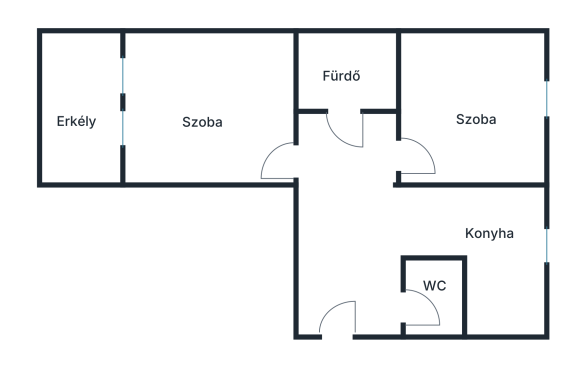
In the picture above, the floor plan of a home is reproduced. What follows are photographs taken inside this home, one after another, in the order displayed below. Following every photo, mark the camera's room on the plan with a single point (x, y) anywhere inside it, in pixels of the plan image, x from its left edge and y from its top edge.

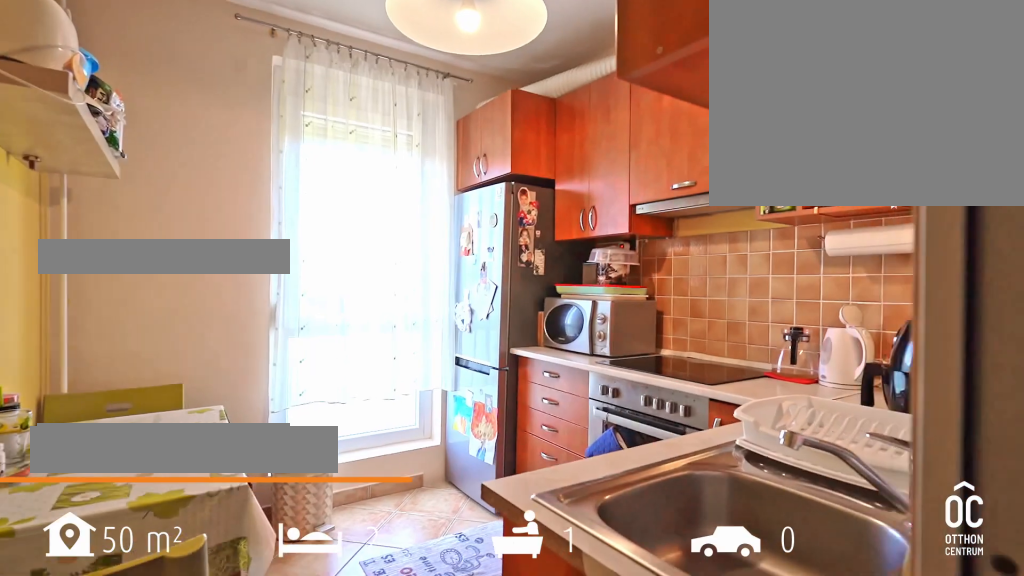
(484, 253)
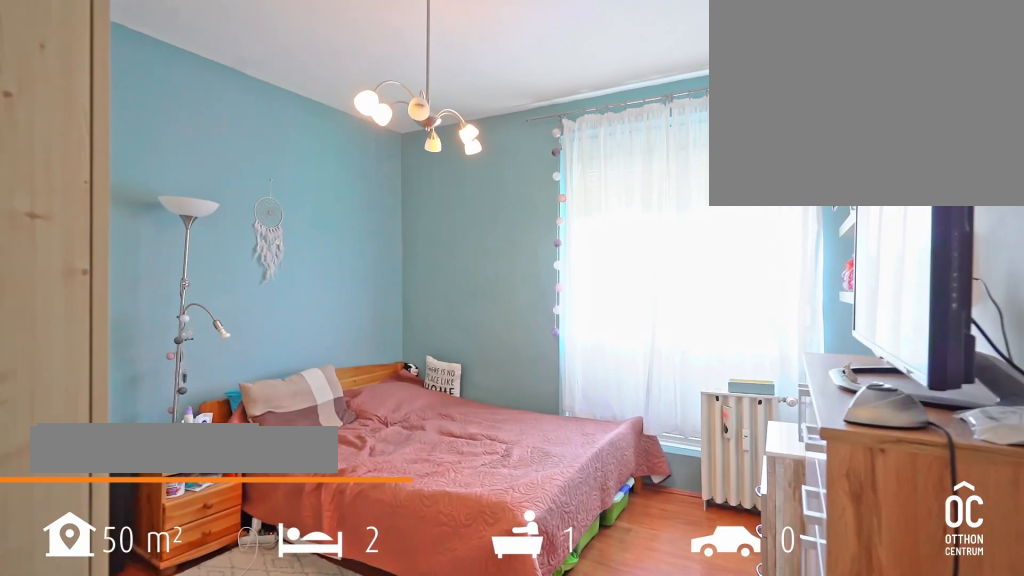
(478, 111)
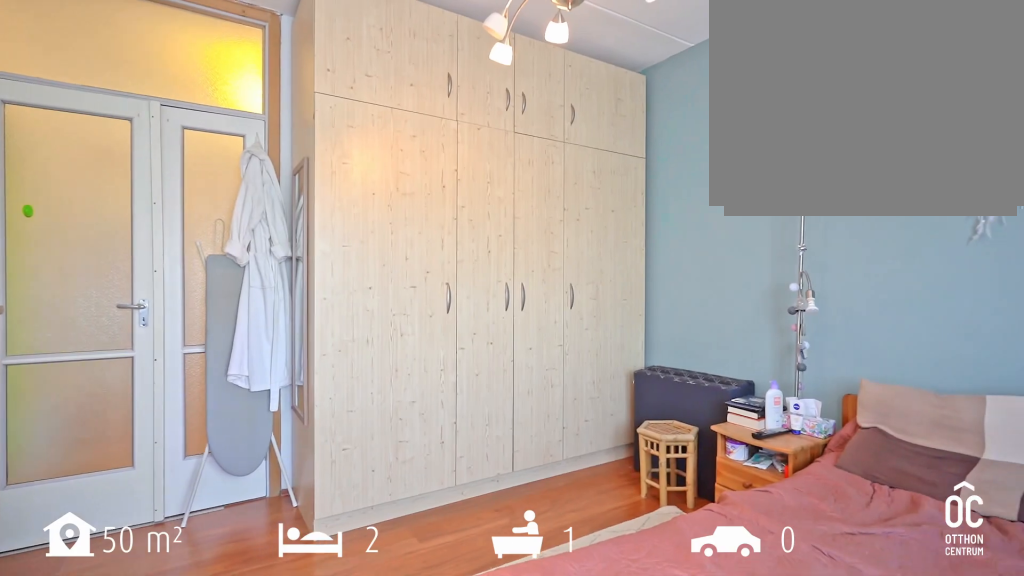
(478, 111)
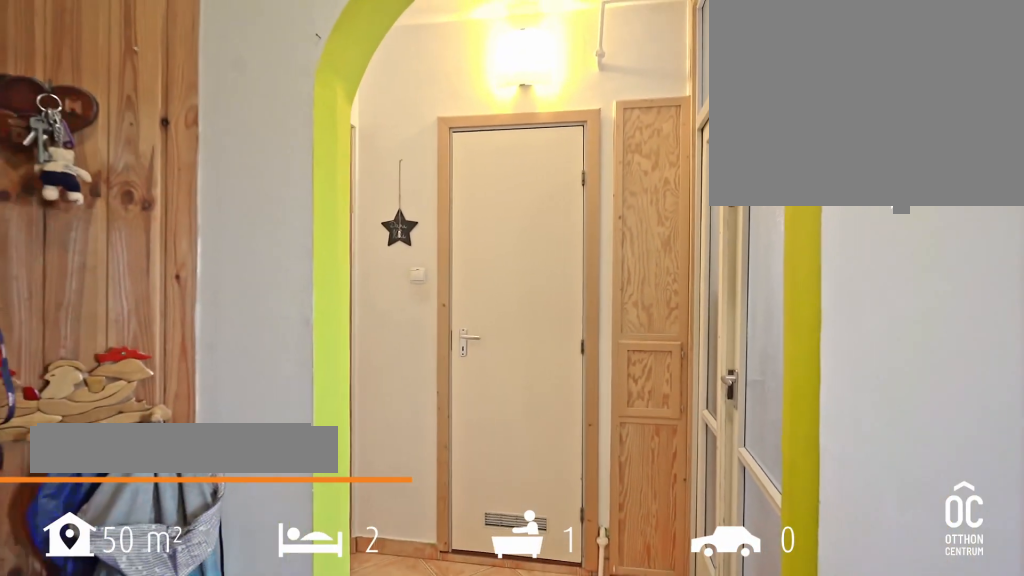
(351, 223)
